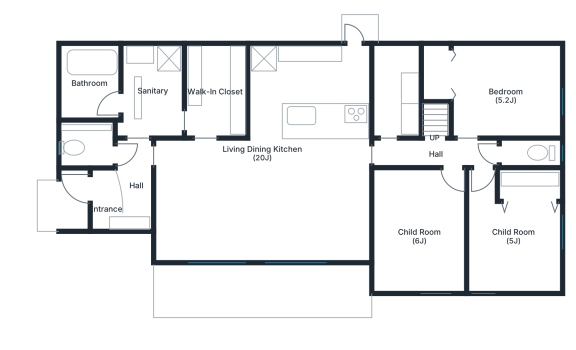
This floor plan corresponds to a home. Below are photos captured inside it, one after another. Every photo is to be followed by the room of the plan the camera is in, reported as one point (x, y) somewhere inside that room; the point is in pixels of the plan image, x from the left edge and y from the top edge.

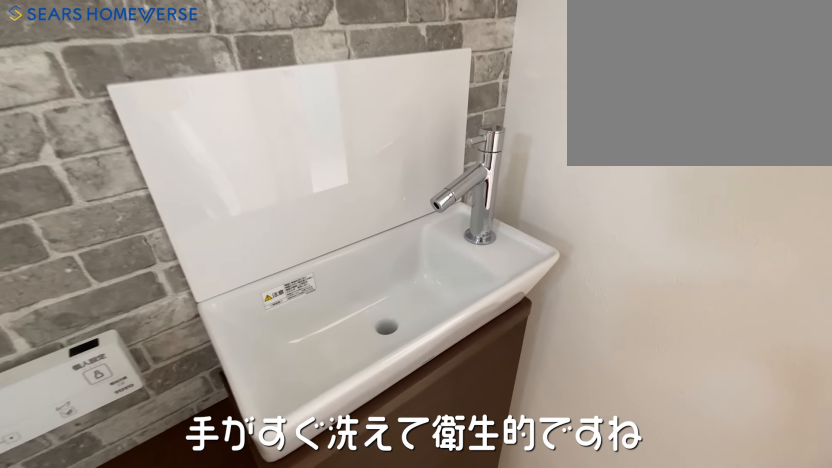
(92, 148)
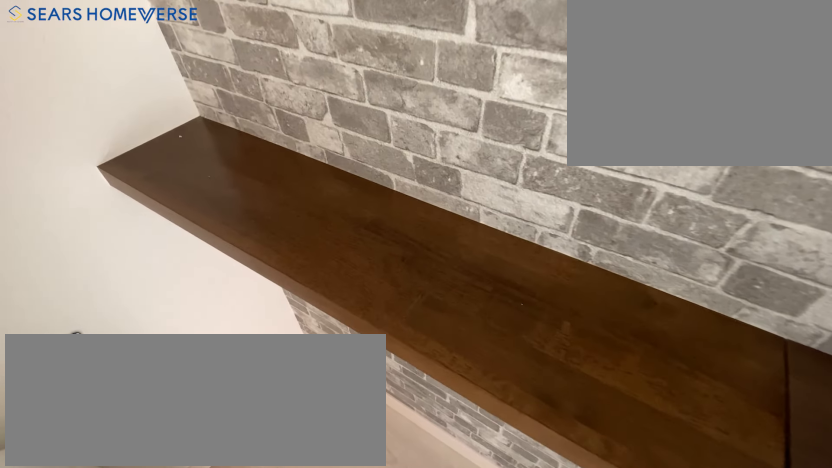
(92, 148)
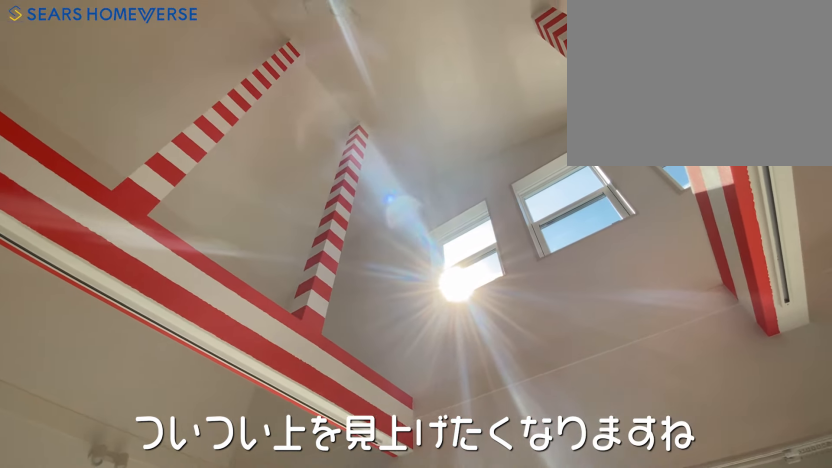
(264, 199)
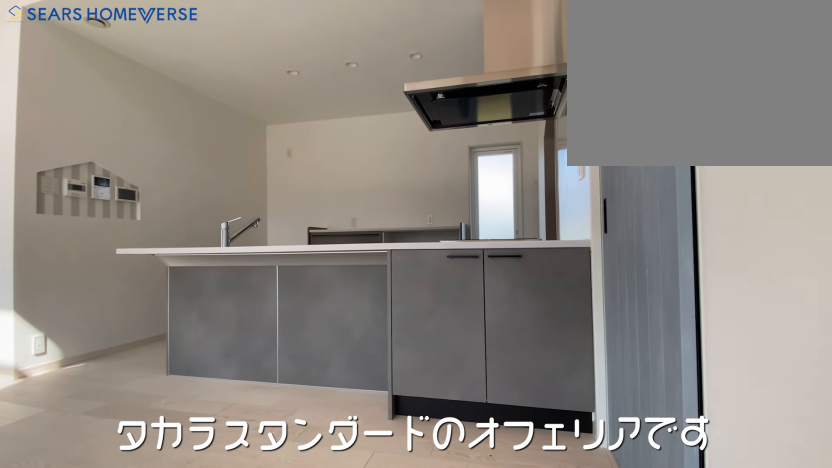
(317, 85)
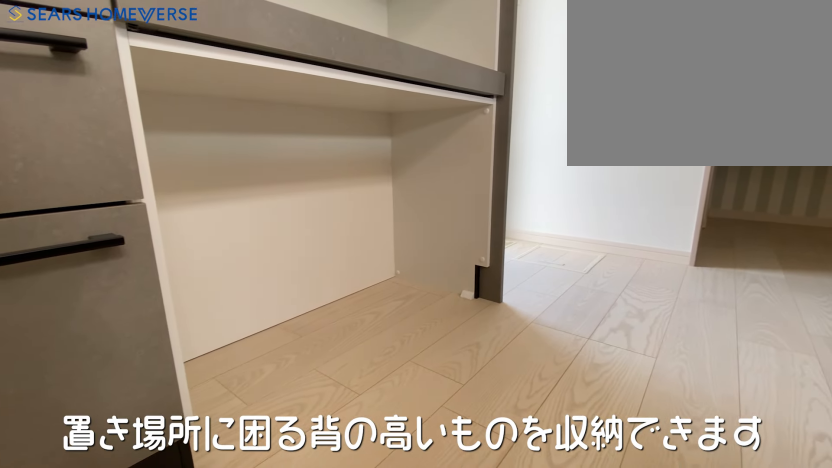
(317, 84)
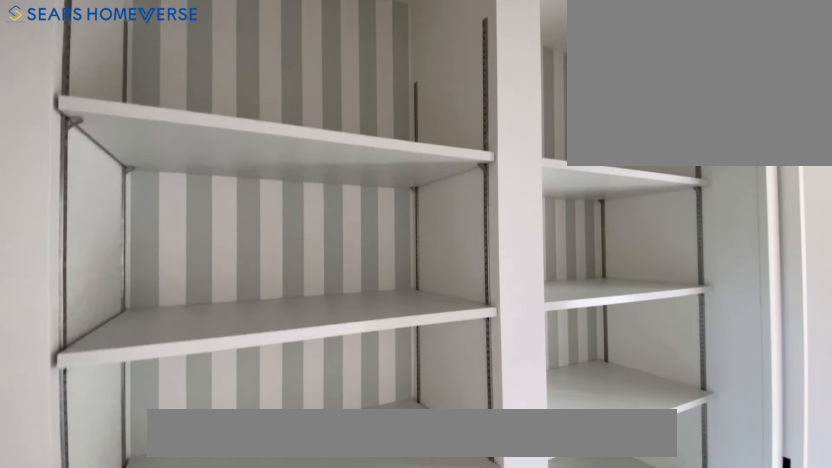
(395, 90)
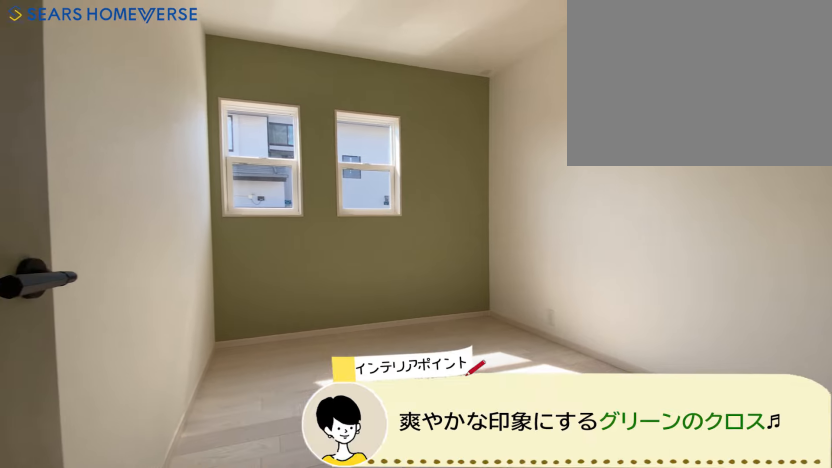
(419, 231)
